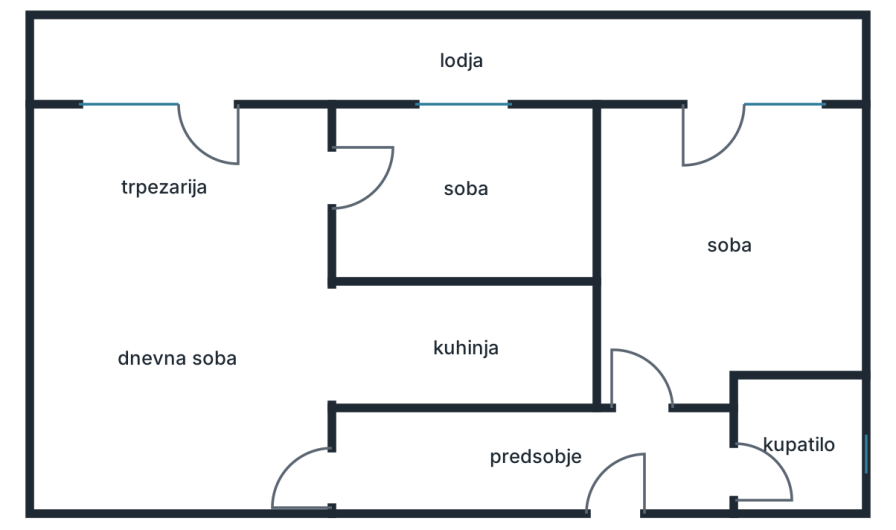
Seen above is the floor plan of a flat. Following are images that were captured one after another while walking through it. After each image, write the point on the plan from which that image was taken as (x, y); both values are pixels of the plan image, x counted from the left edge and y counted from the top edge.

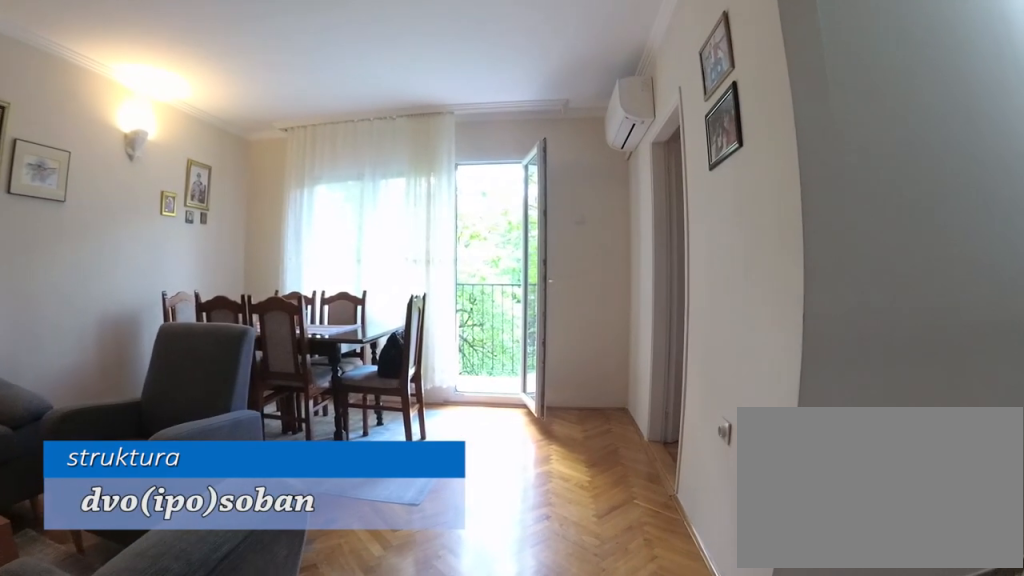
(300, 421)
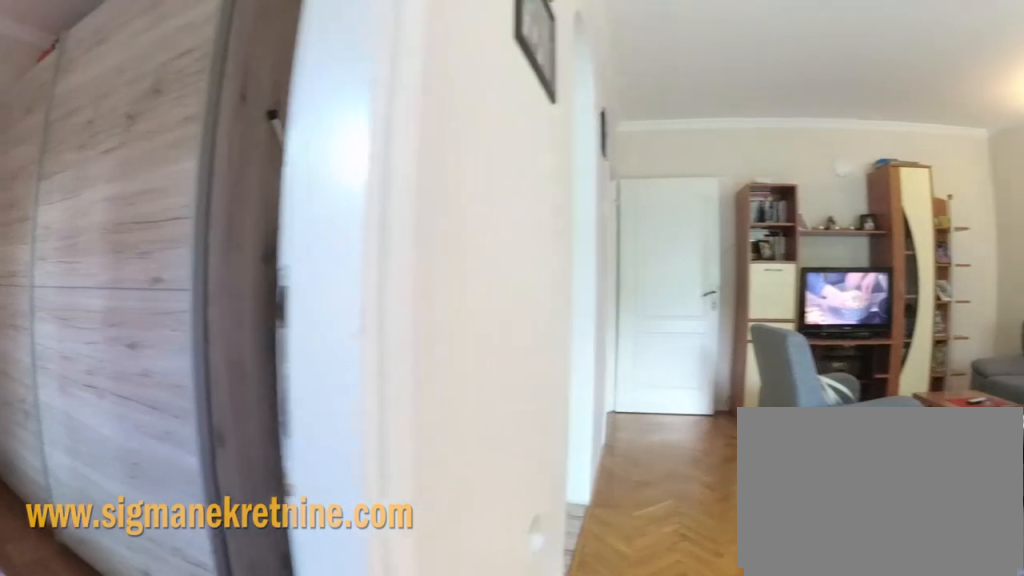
(281, 178)
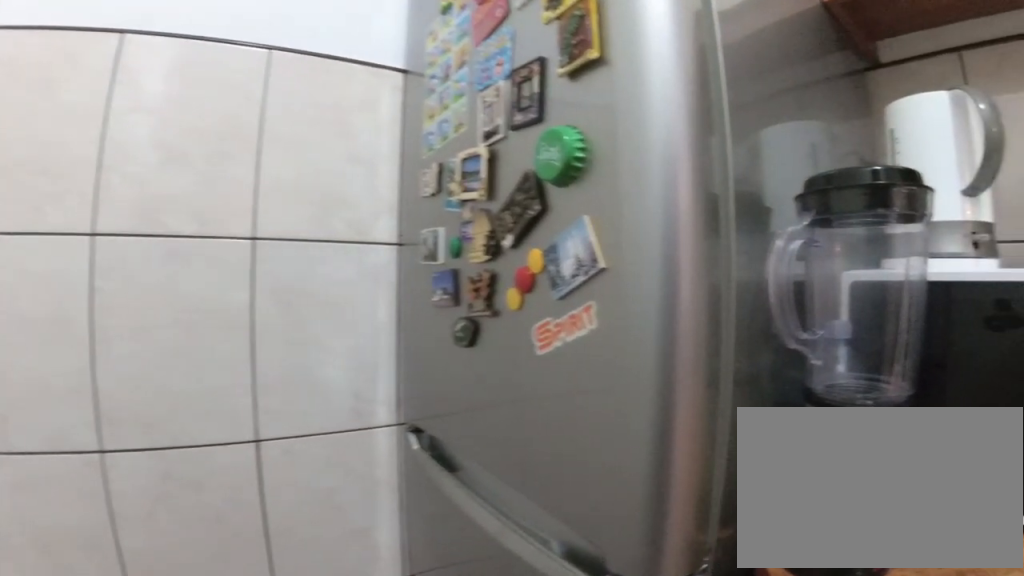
(541, 333)
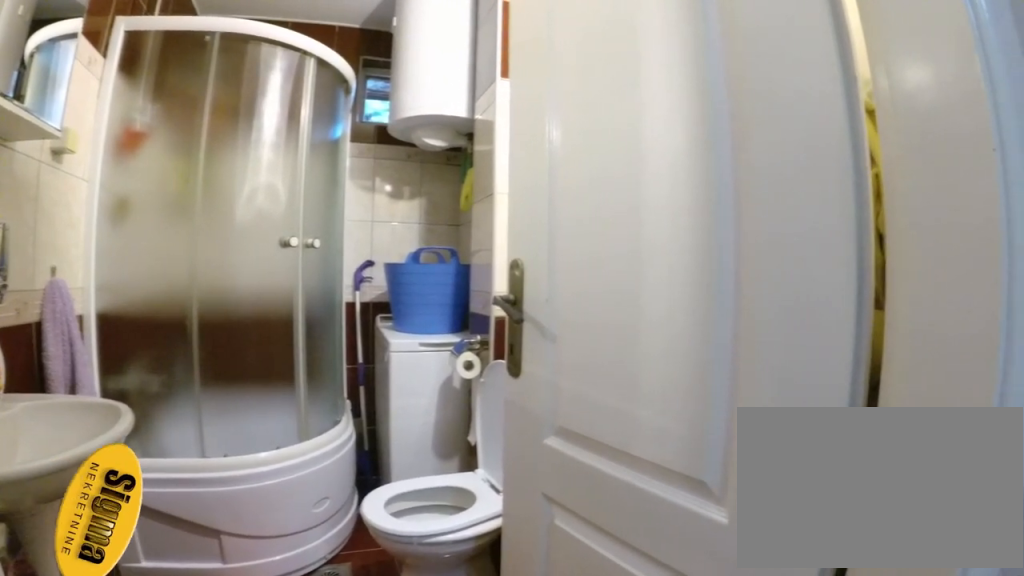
(659, 452)
